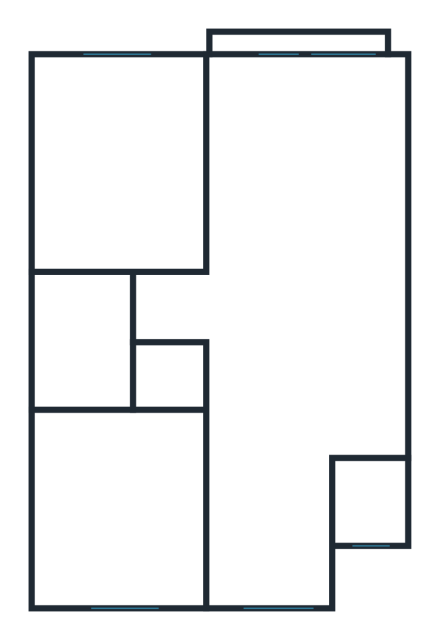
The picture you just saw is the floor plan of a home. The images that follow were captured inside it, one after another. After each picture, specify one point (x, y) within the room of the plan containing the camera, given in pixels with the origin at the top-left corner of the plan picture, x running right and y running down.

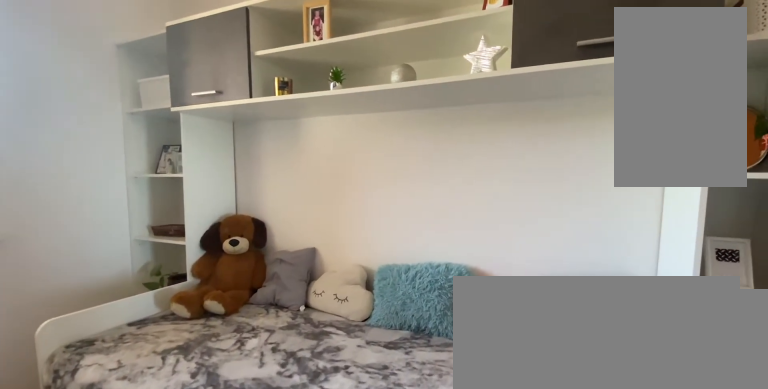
(133, 512)
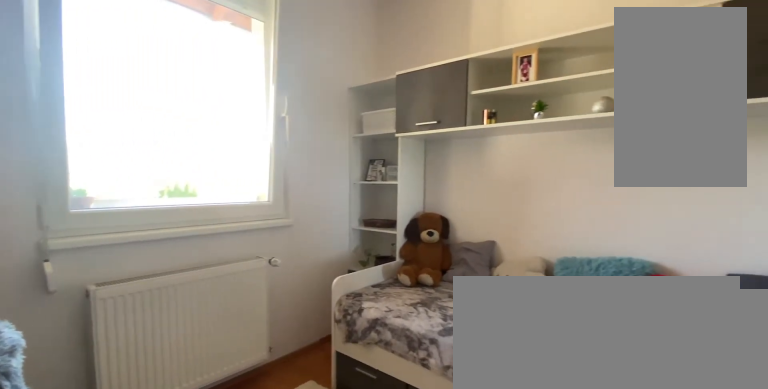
(133, 512)
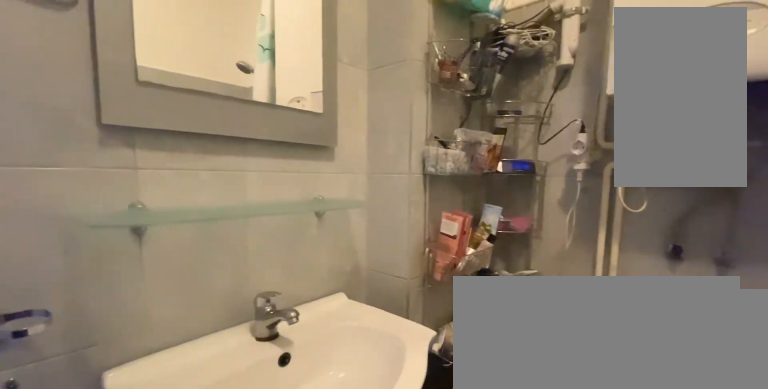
(88, 338)
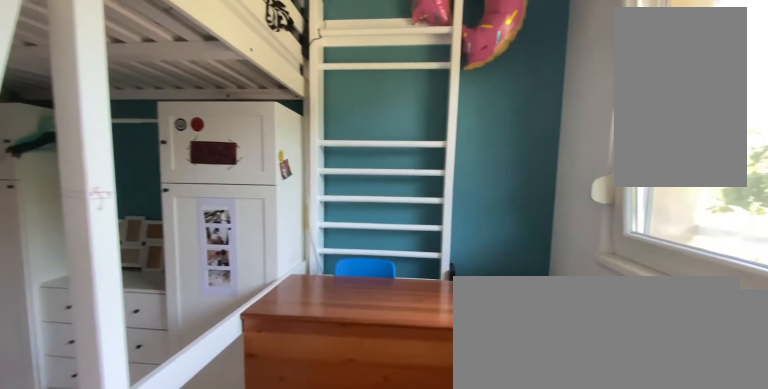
(132, 178)
